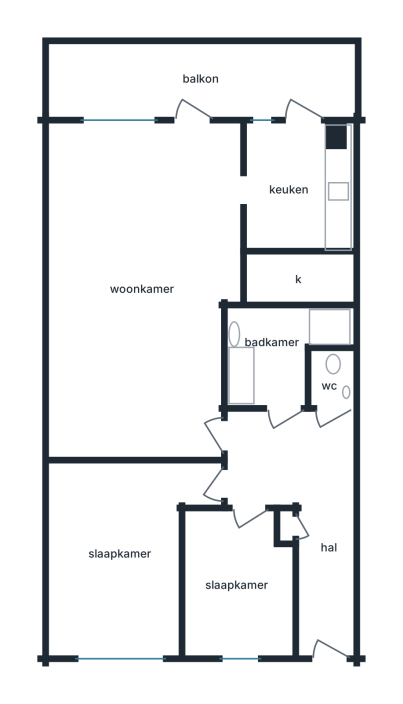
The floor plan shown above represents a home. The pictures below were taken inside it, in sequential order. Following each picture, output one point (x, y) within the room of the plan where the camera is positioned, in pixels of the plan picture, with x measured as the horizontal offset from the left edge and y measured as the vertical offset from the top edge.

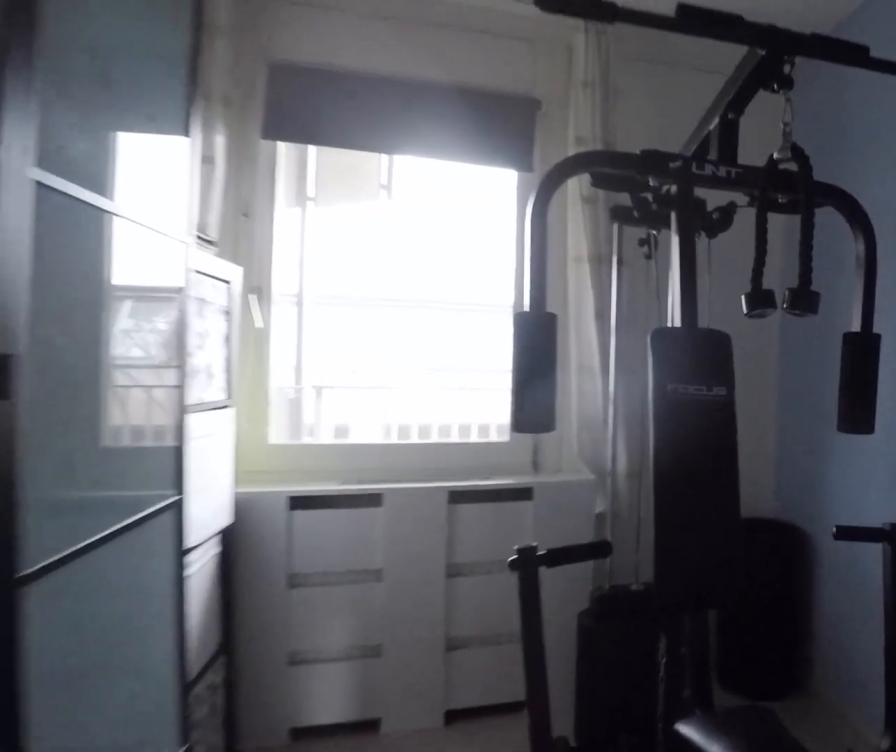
(236, 584)
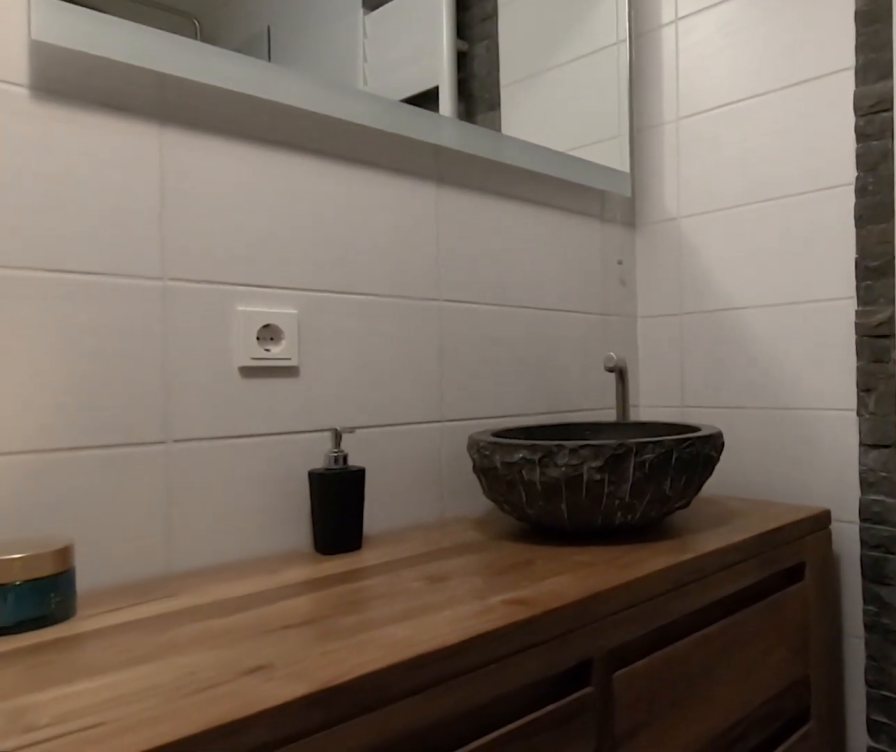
(275, 350)
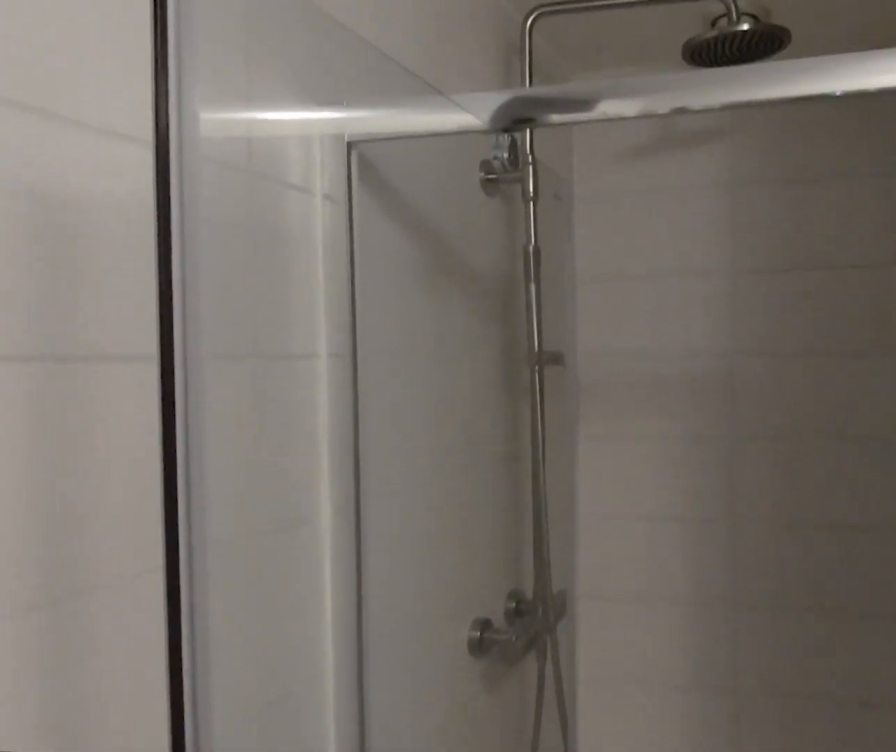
(275, 350)
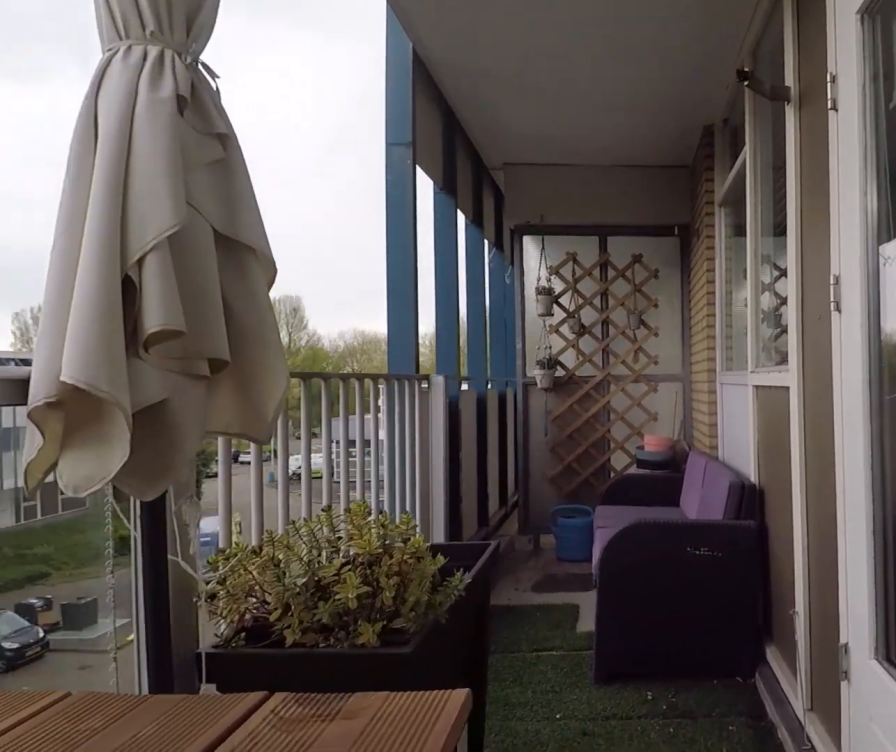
(201, 79)
